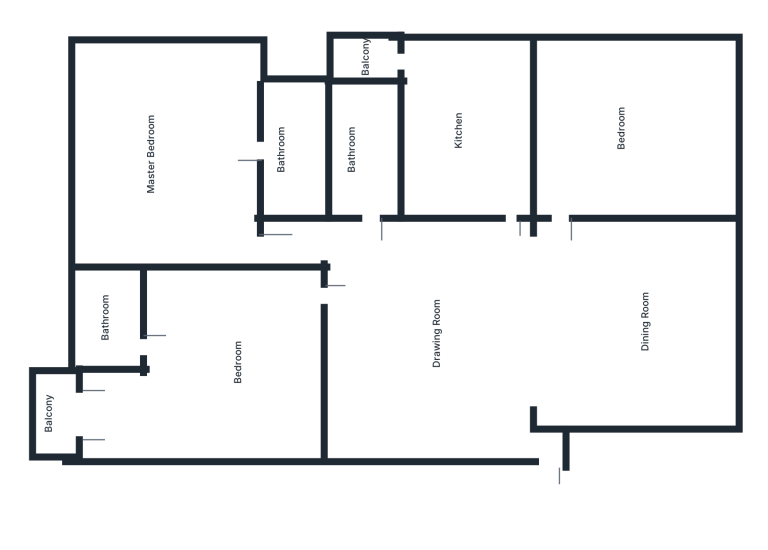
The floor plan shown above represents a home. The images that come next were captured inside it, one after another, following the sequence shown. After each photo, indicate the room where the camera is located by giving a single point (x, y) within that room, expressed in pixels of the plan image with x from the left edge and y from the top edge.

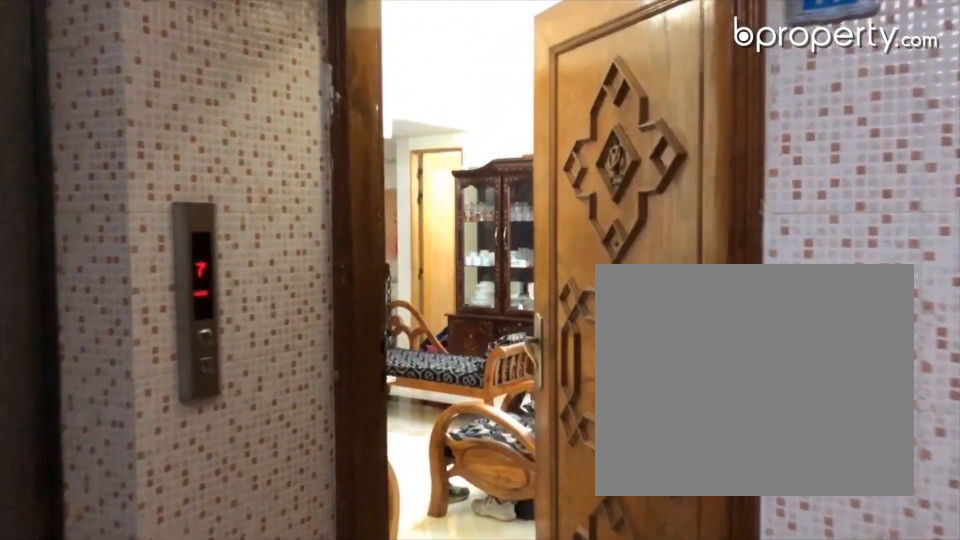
(542, 458)
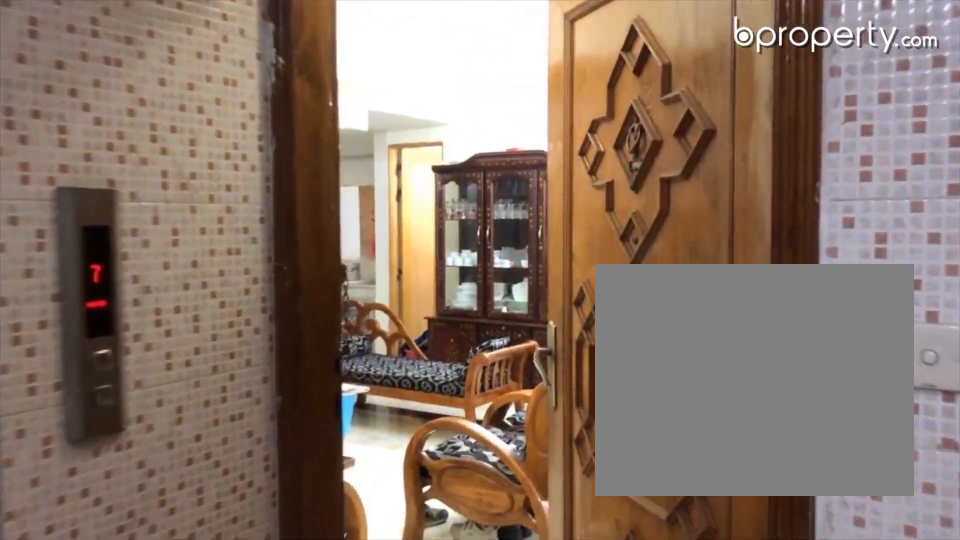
(542, 458)
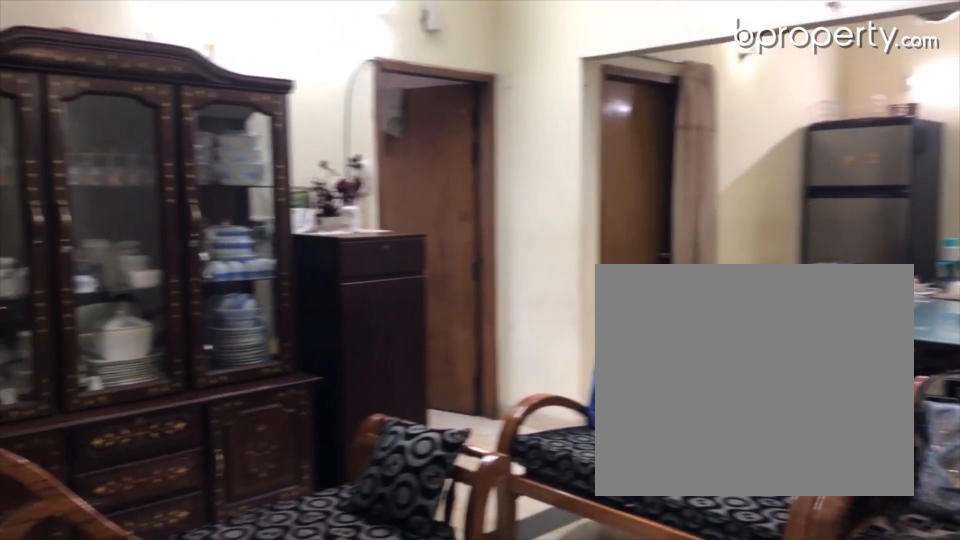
(518, 315)
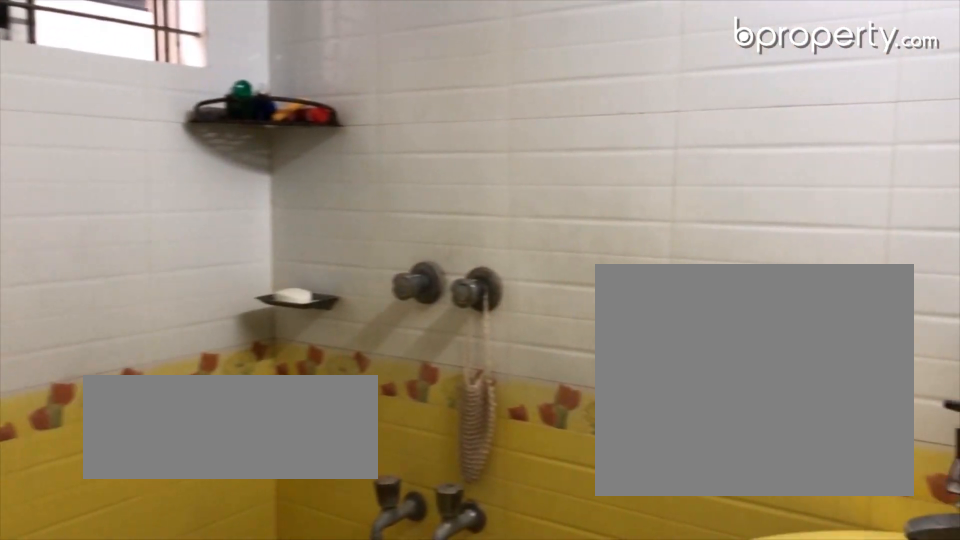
(111, 315)
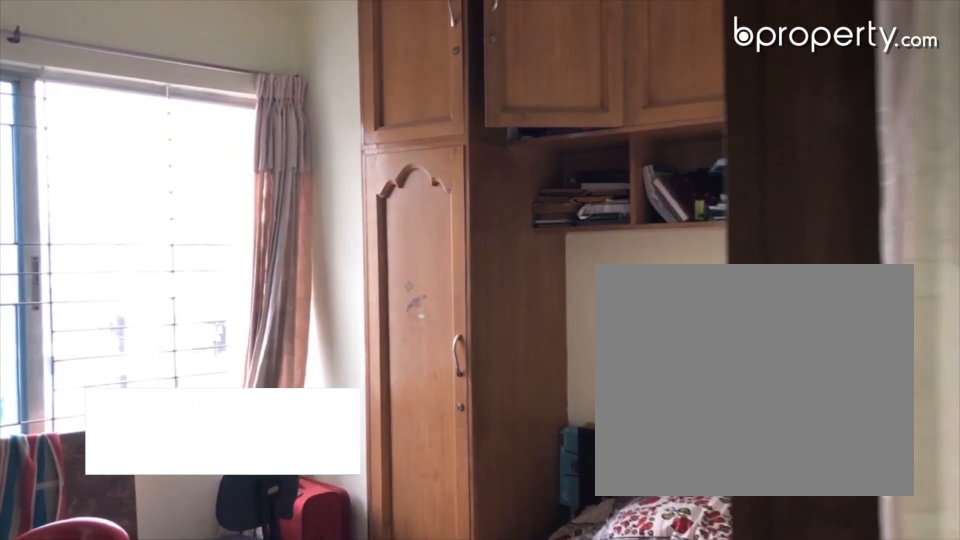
(619, 127)
